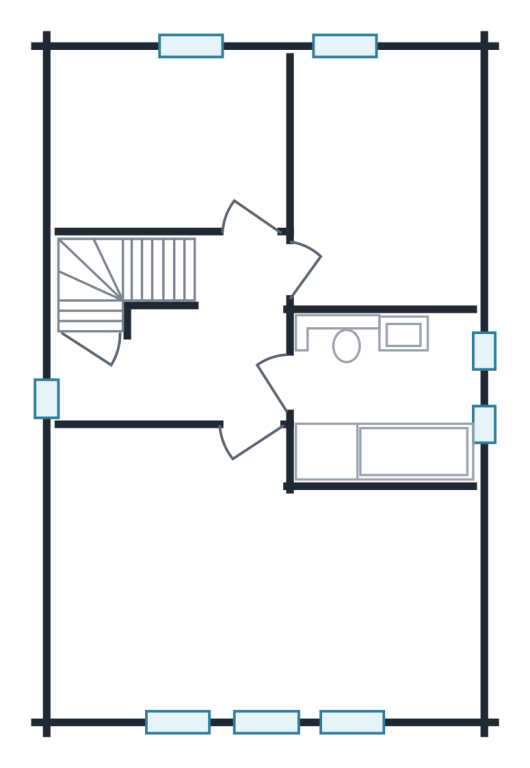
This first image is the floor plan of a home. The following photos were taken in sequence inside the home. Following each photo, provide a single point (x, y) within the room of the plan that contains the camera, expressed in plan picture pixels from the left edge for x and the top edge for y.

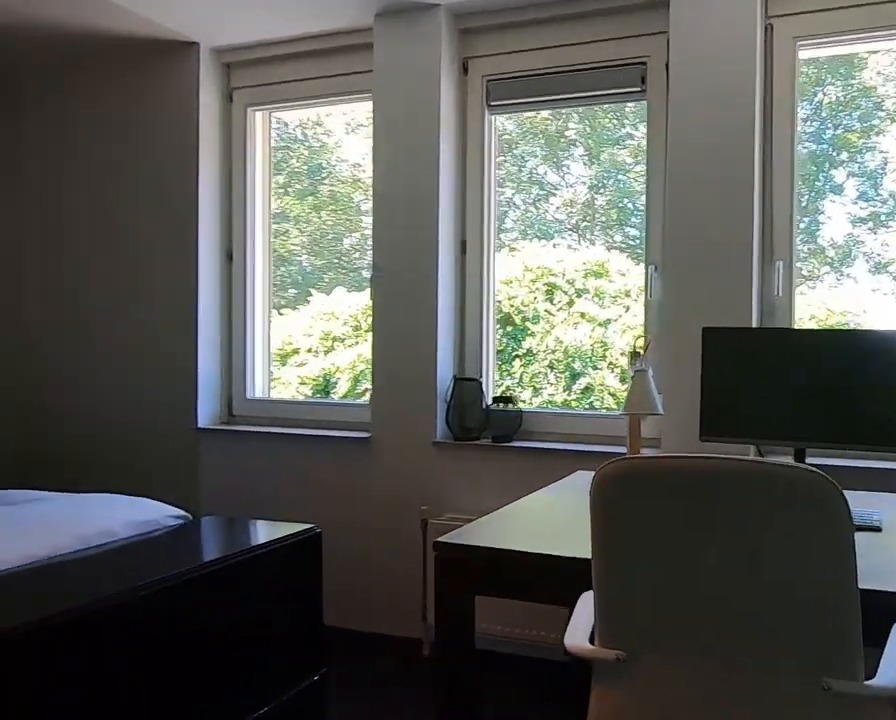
(252, 583)
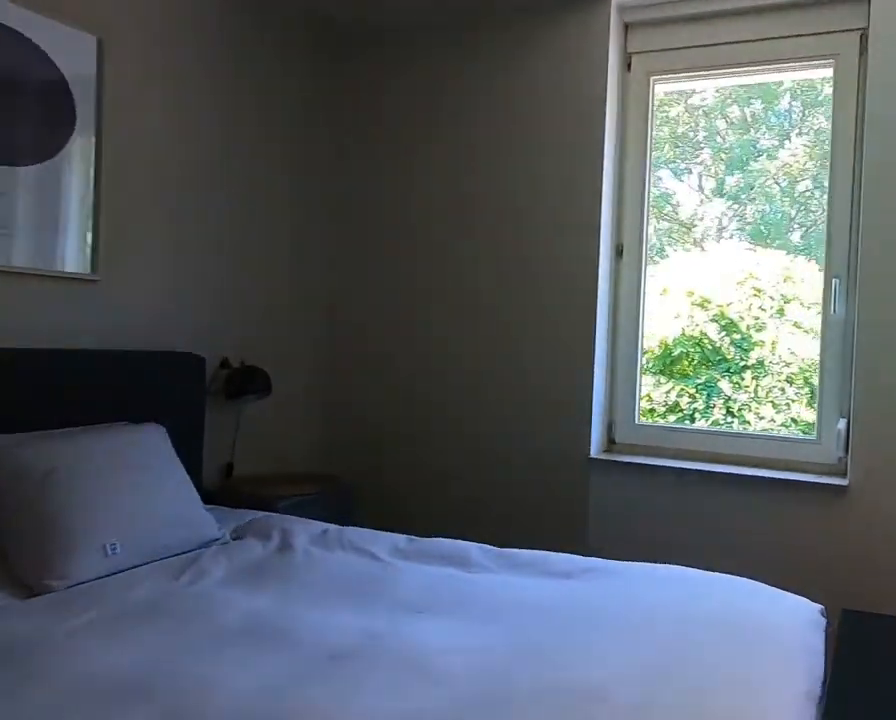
(252, 583)
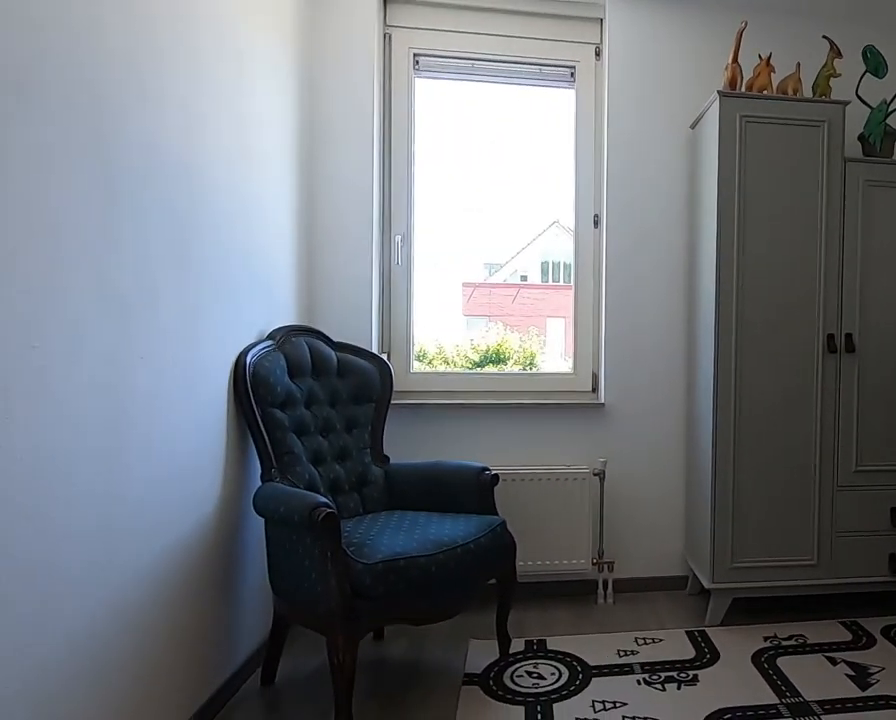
(382, 180)
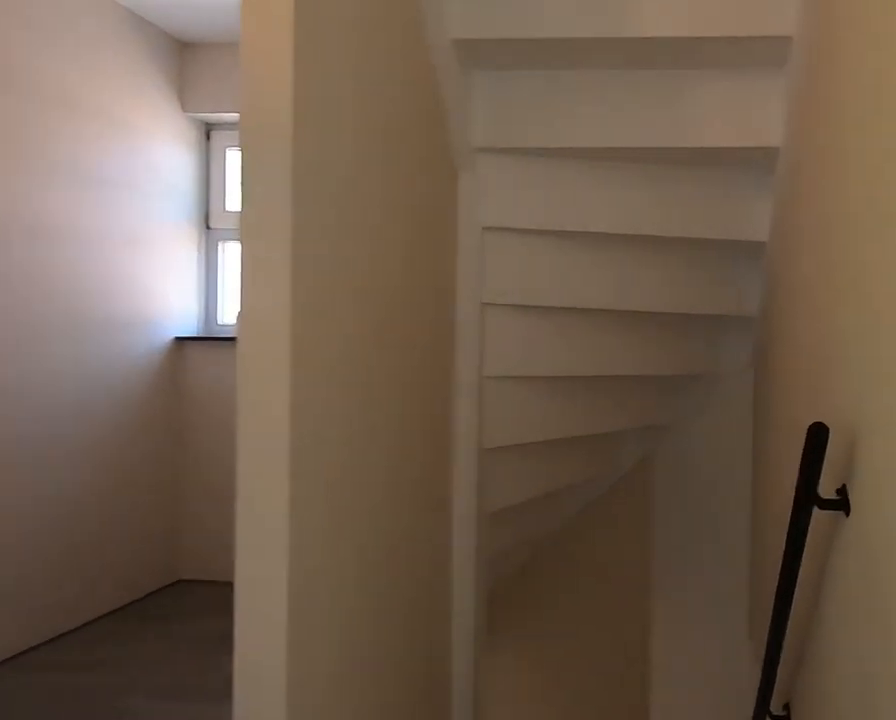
(191, 347)
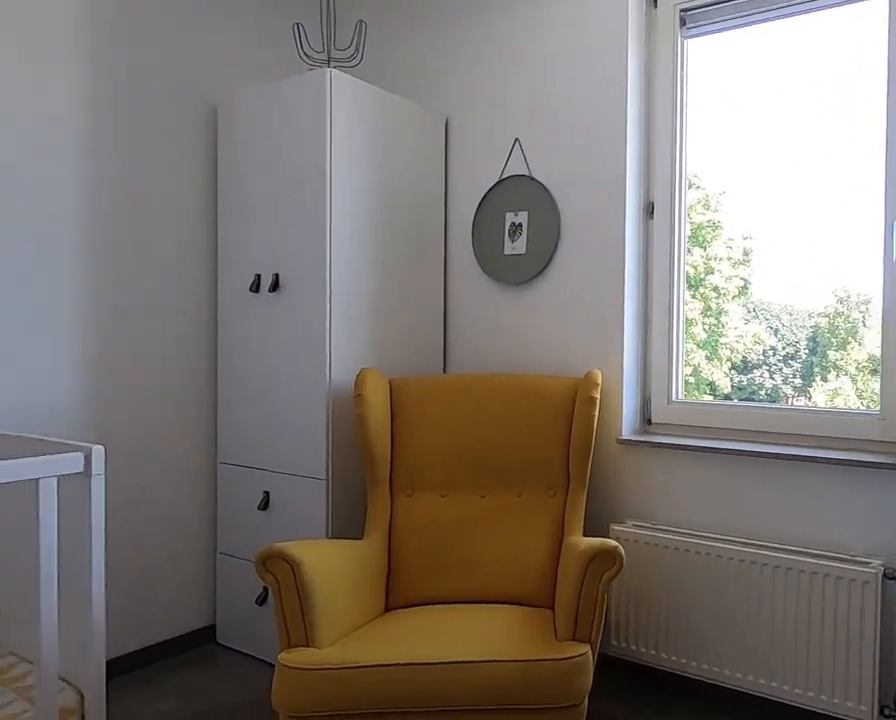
(172, 143)
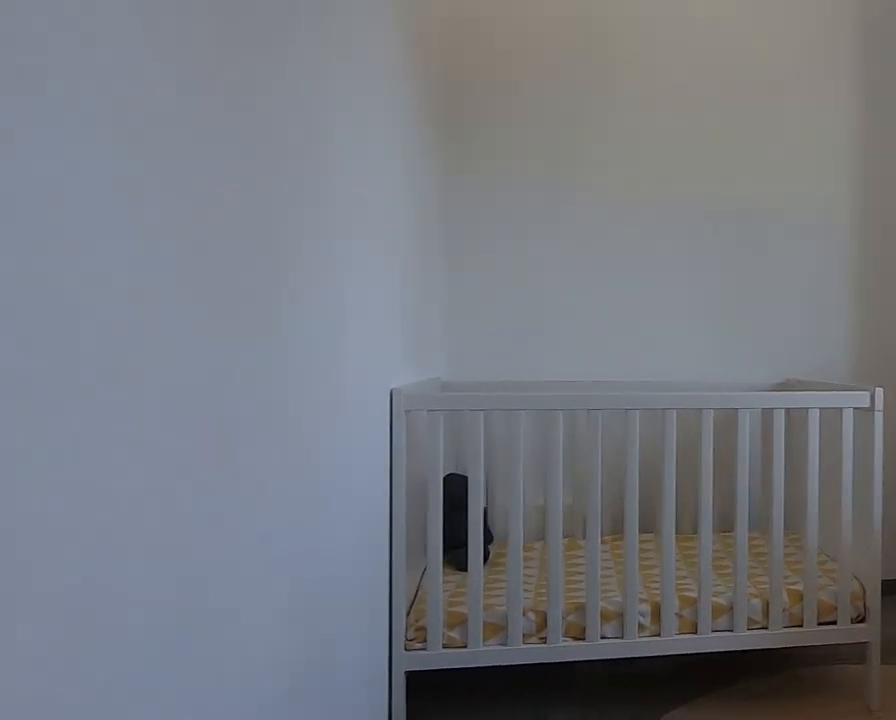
(172, 143)
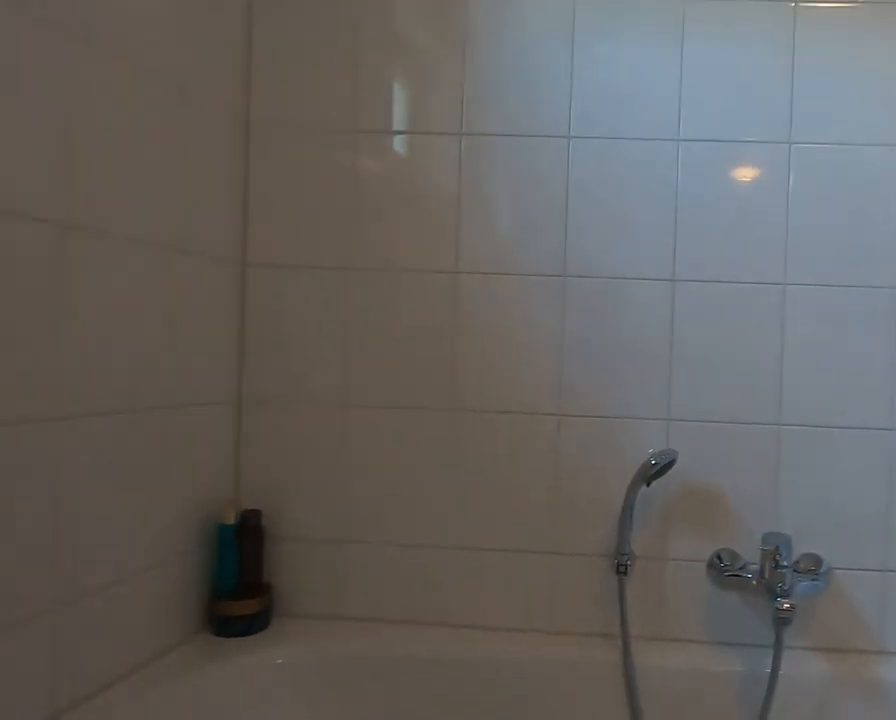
(382, 397)
